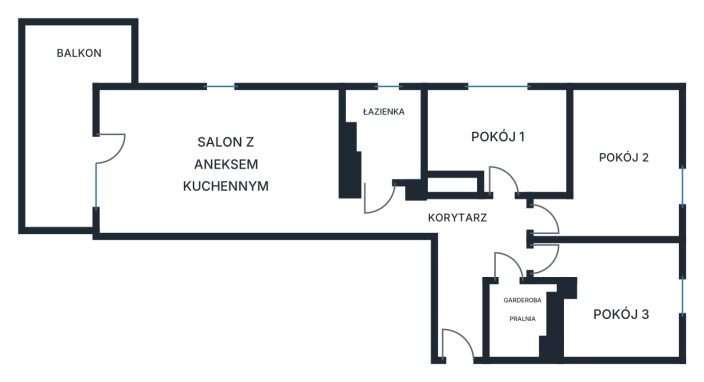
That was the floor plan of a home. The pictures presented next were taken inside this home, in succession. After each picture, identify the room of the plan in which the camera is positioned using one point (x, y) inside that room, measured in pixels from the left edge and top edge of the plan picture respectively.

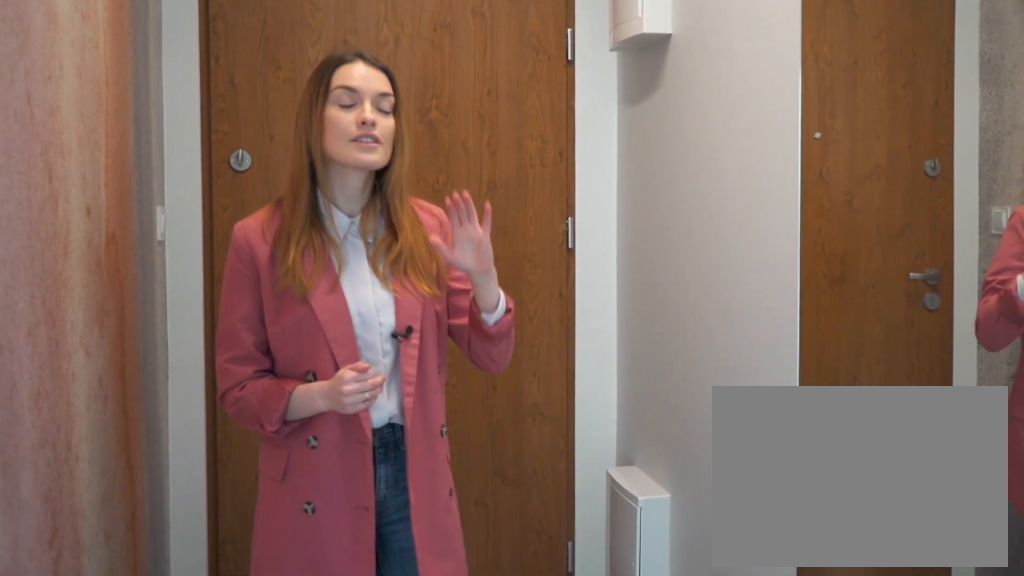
(453, 247)
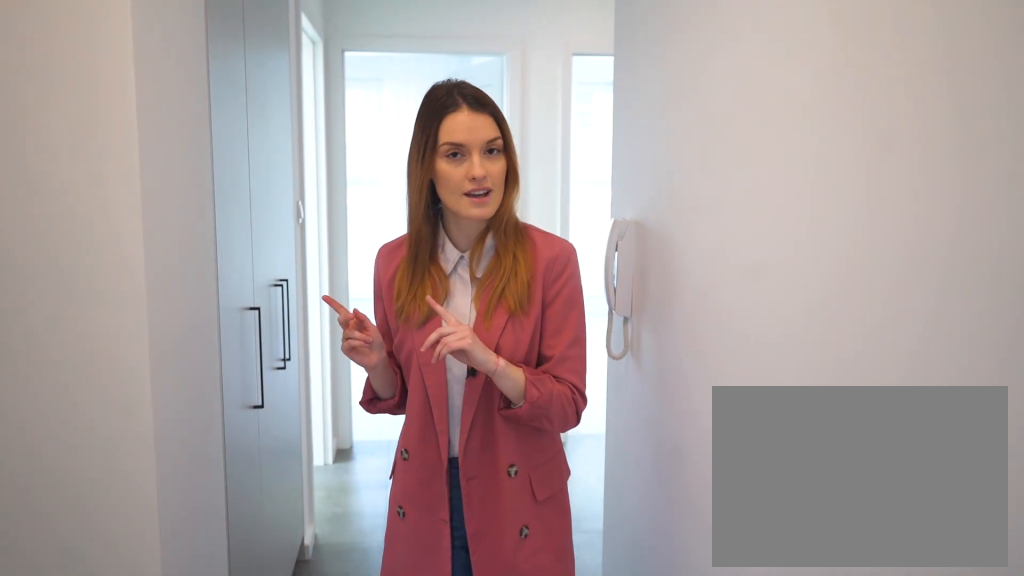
(453, 247)
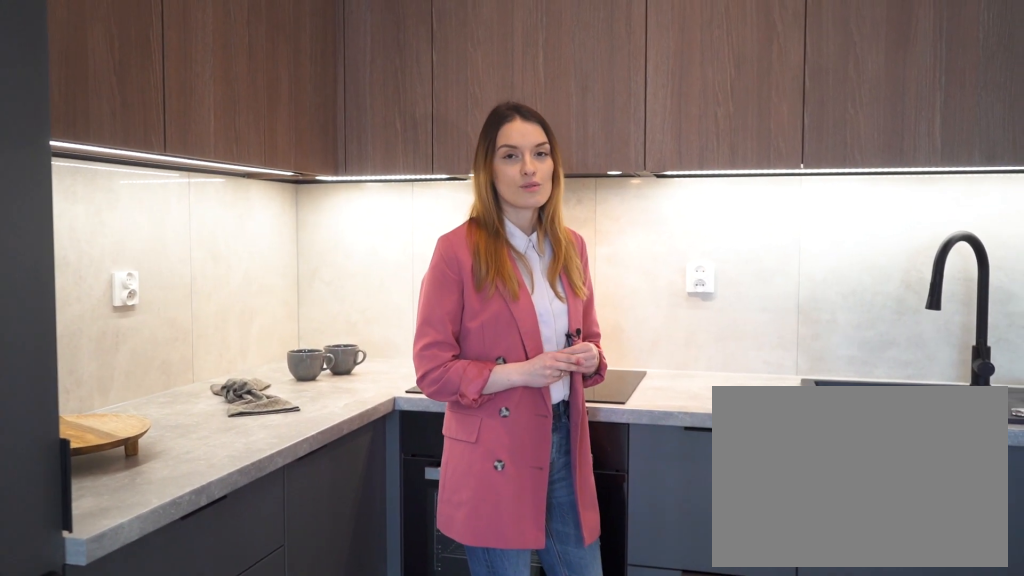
(218, 161)
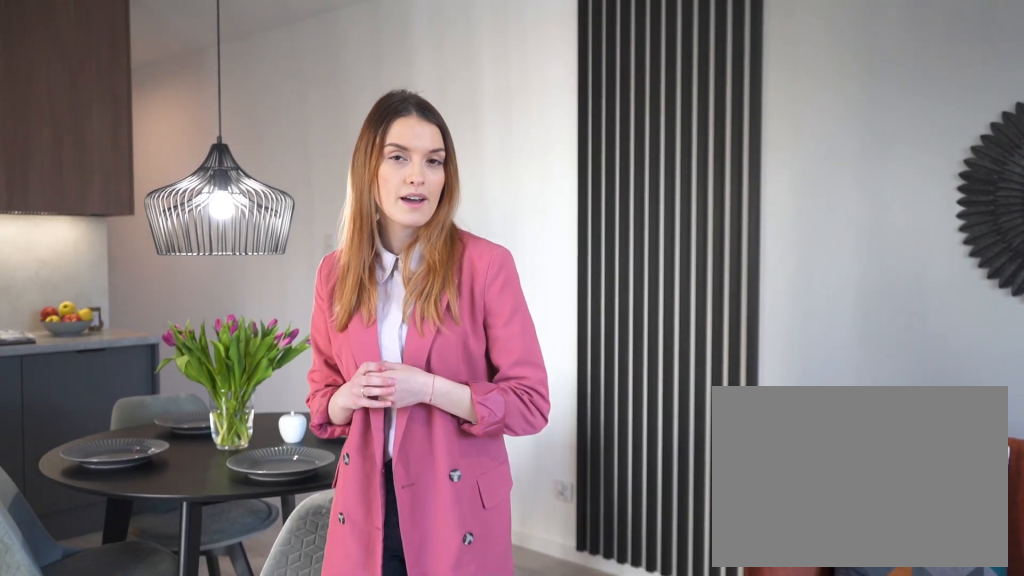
(218, 161)
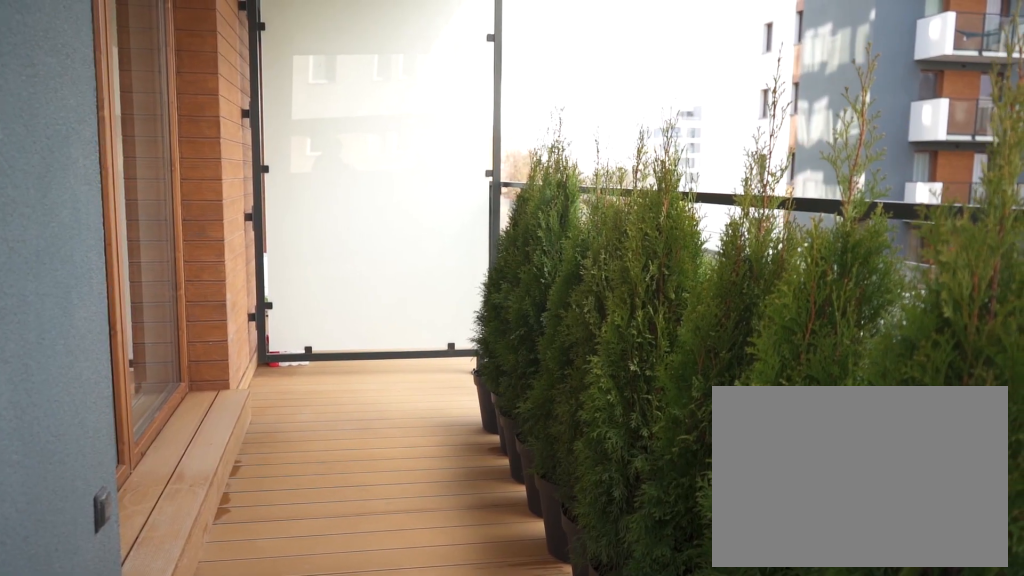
(68, 116)
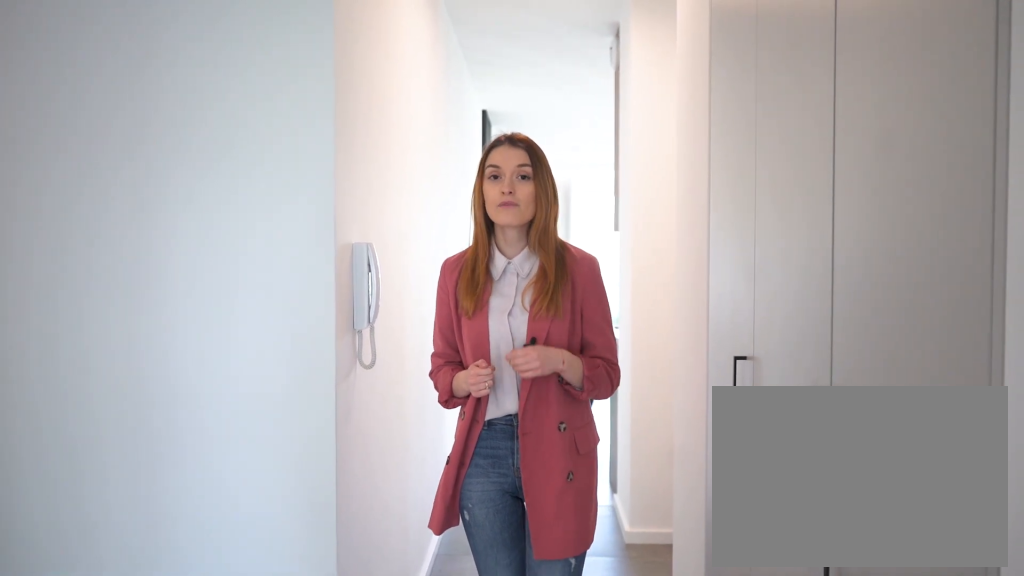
(453, 247)
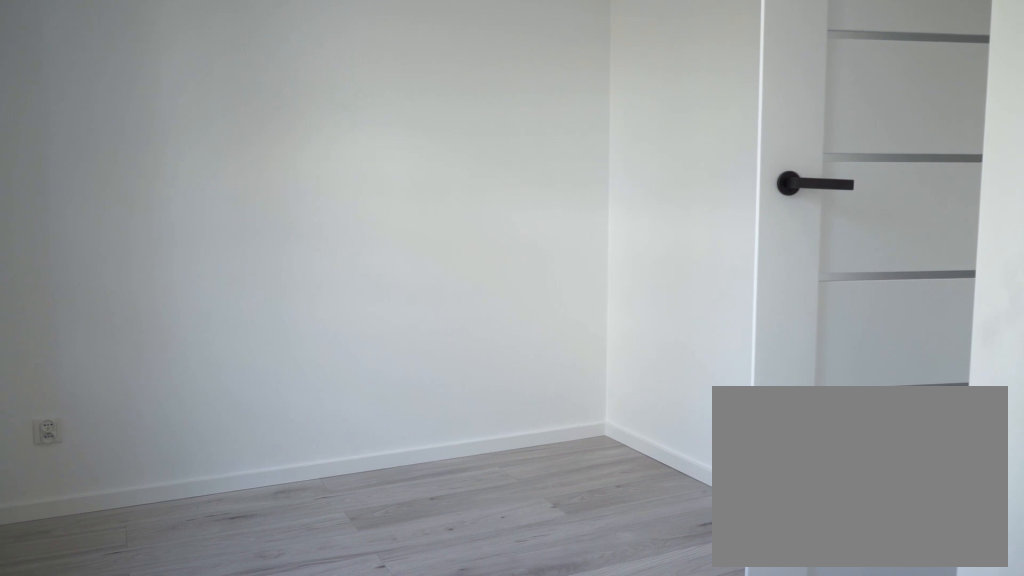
(500, 135)
